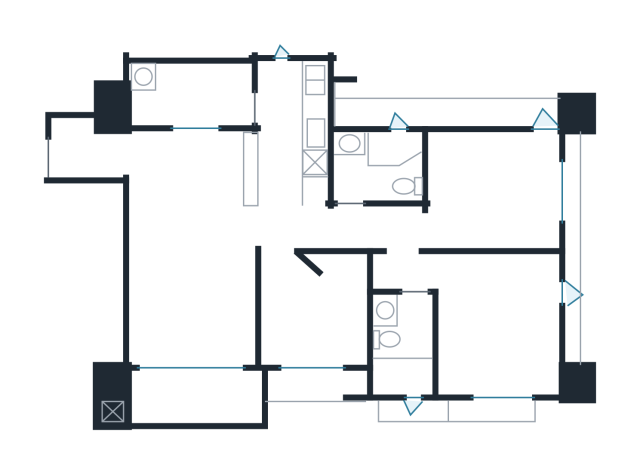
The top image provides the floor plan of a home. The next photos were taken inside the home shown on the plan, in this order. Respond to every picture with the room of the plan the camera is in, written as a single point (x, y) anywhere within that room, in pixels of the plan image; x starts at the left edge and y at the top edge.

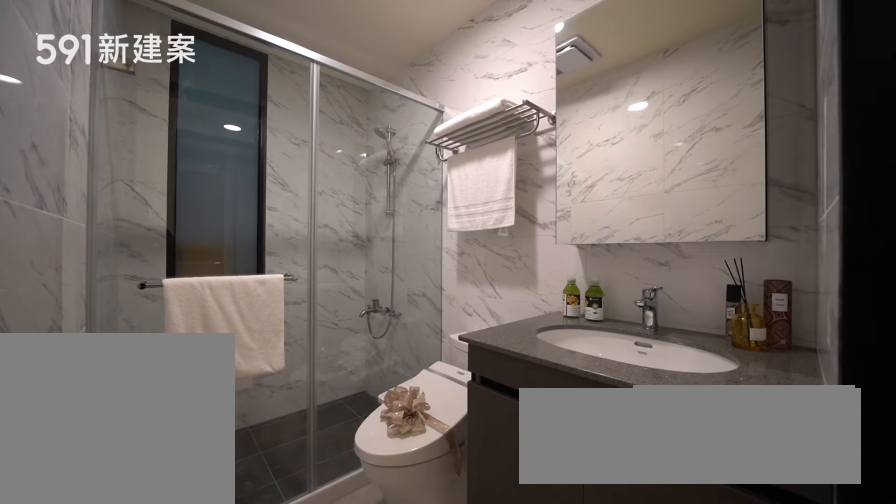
(400, 348)
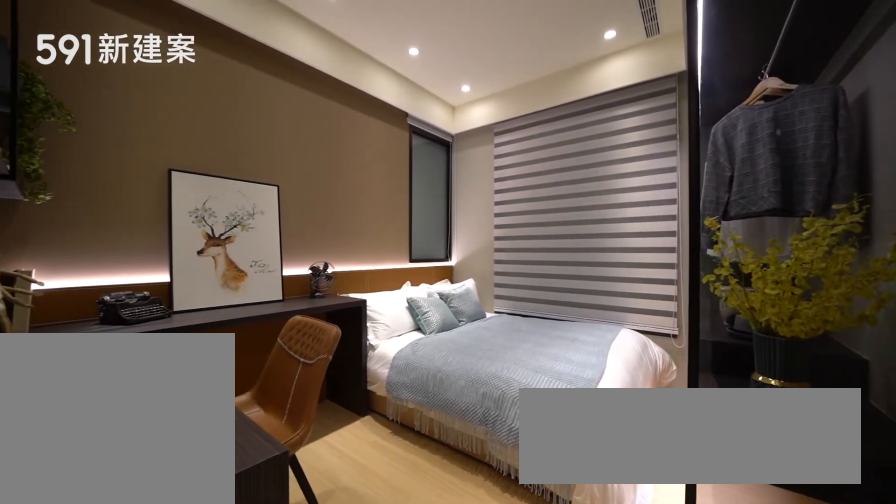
(497, 187)
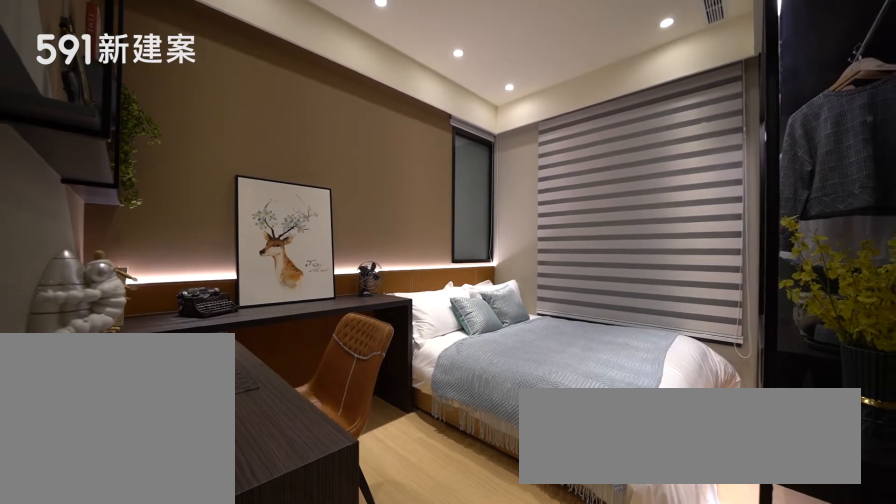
(497, 187)
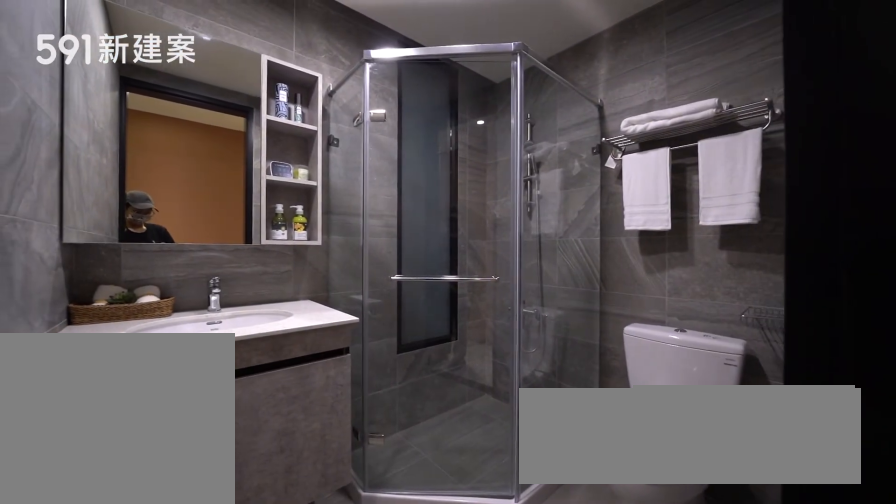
(383, 165)
